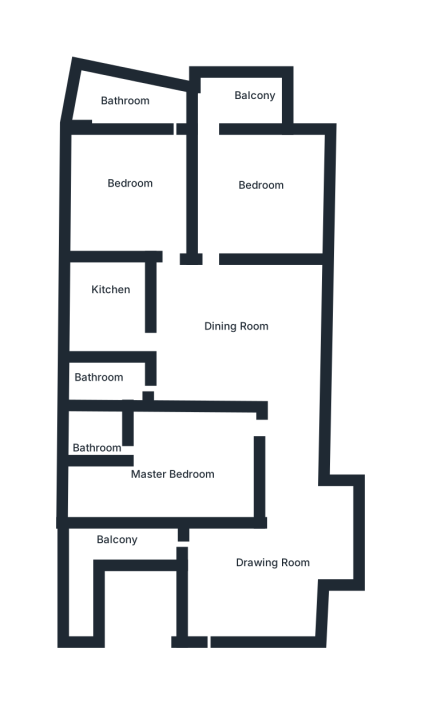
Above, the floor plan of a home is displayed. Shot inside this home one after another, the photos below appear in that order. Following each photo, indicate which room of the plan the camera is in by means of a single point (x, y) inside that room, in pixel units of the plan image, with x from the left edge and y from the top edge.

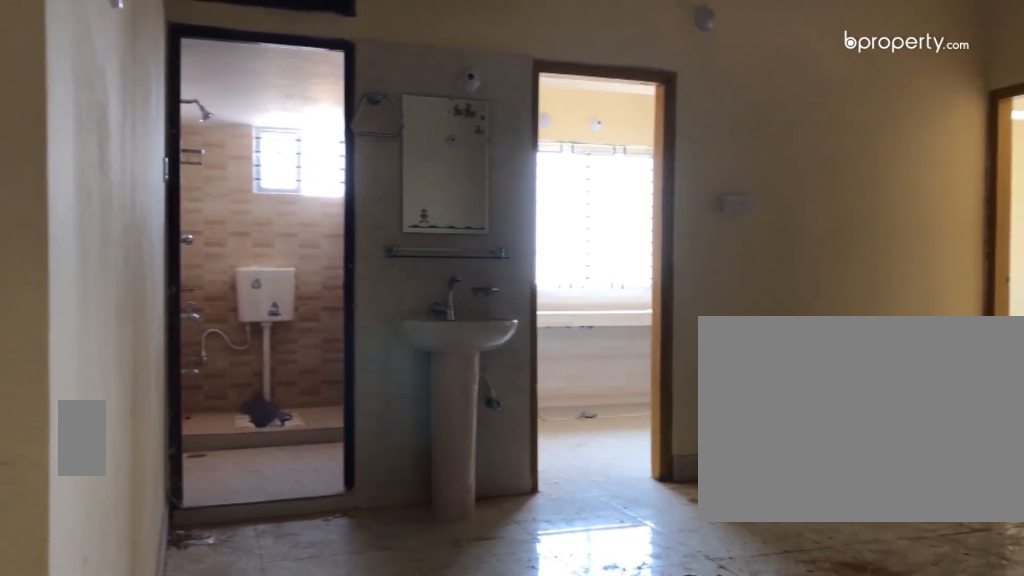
(252, 333)
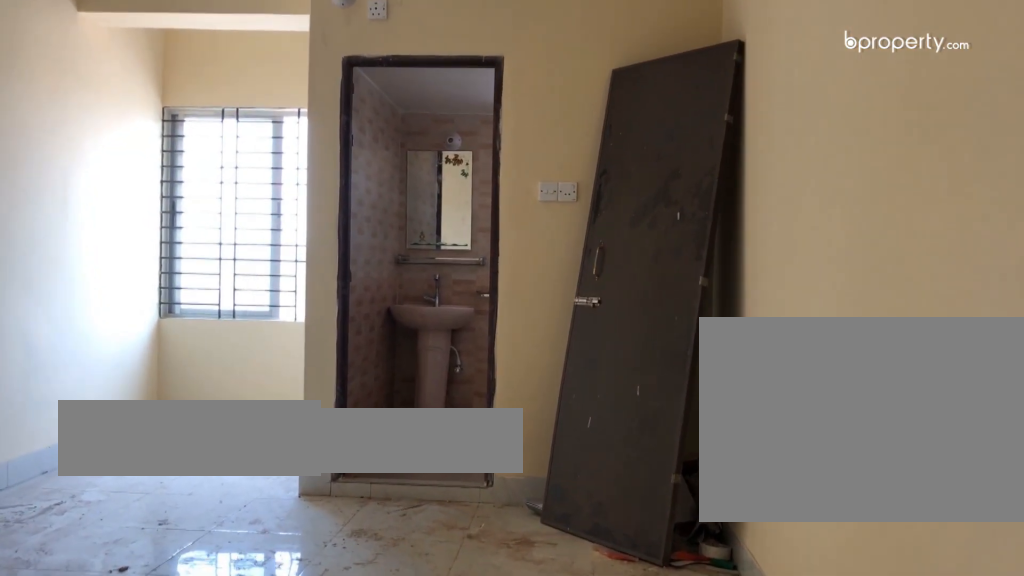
(186, 462)
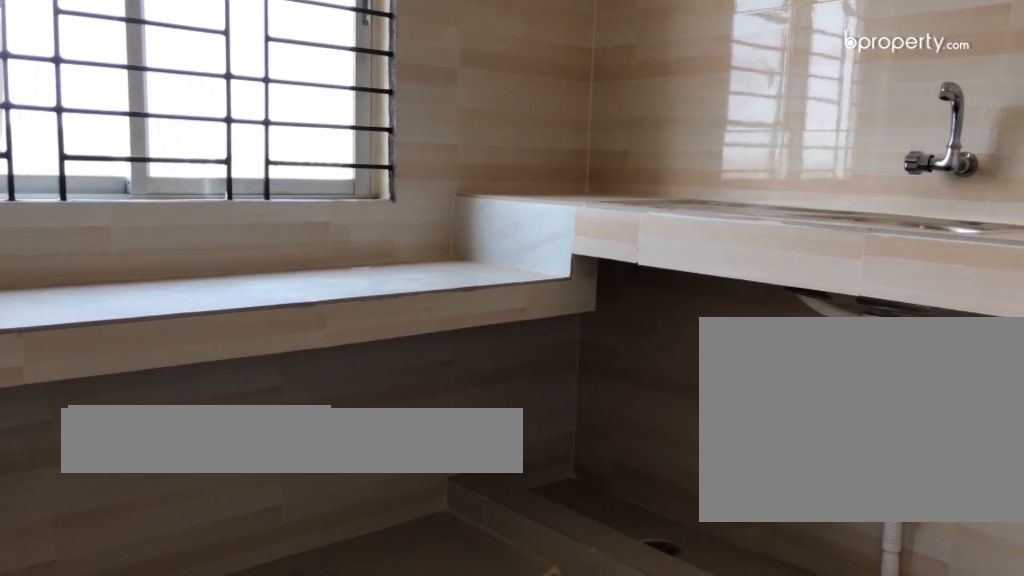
(115, 309)
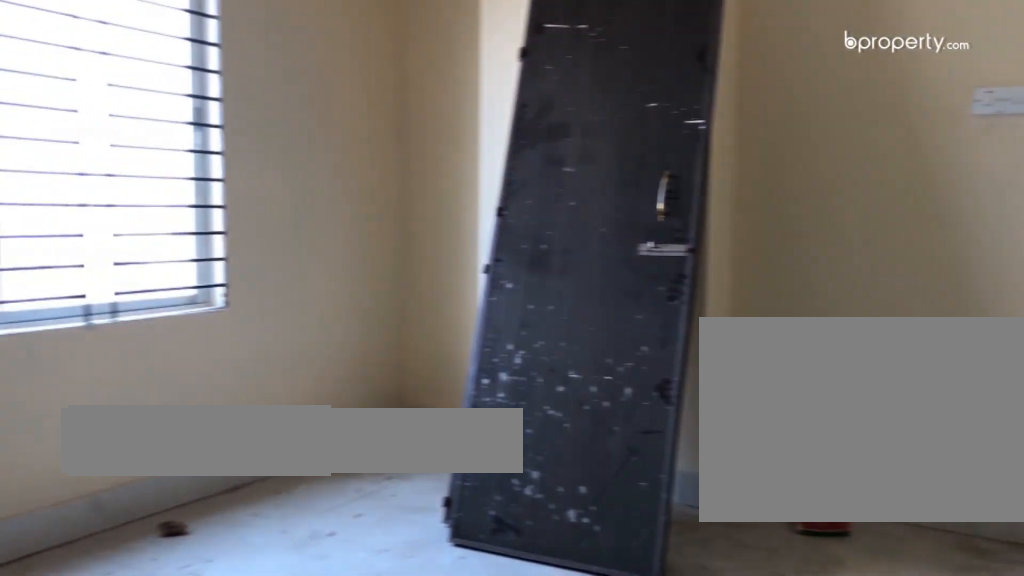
(141, 174)
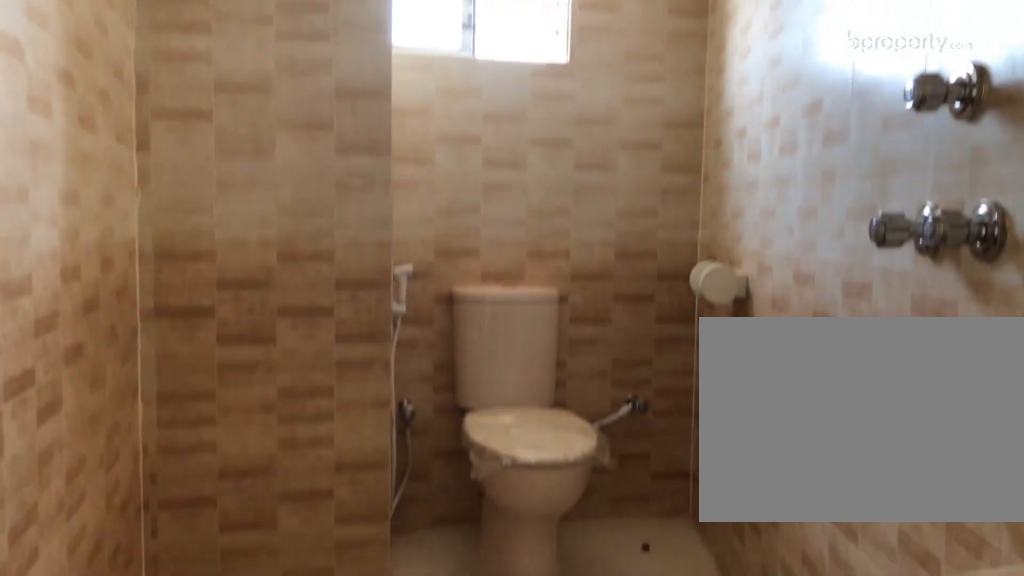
(142, 108)
